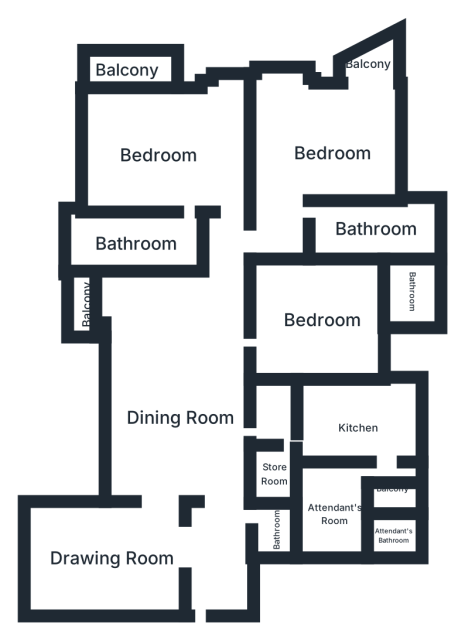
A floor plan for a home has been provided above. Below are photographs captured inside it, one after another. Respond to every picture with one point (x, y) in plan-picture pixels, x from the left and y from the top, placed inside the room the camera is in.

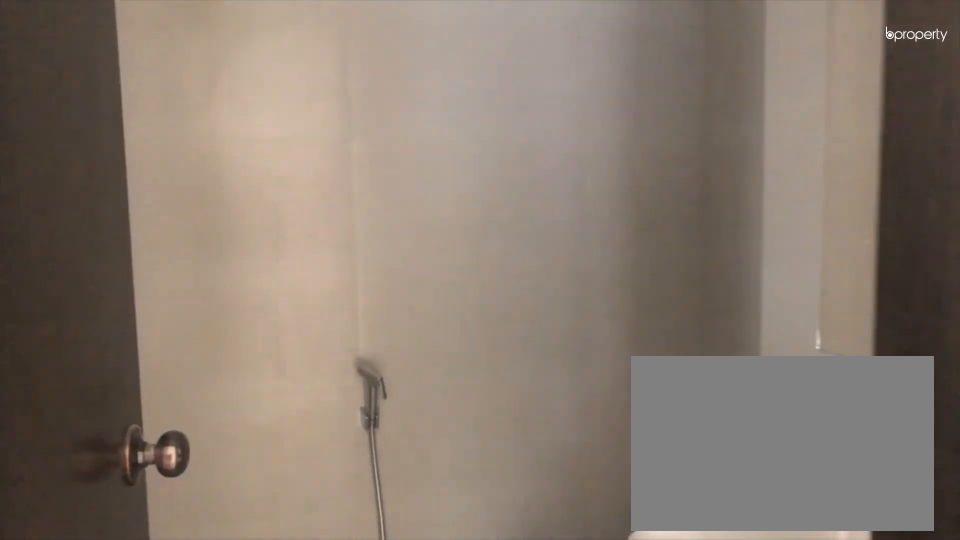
(277, 528)
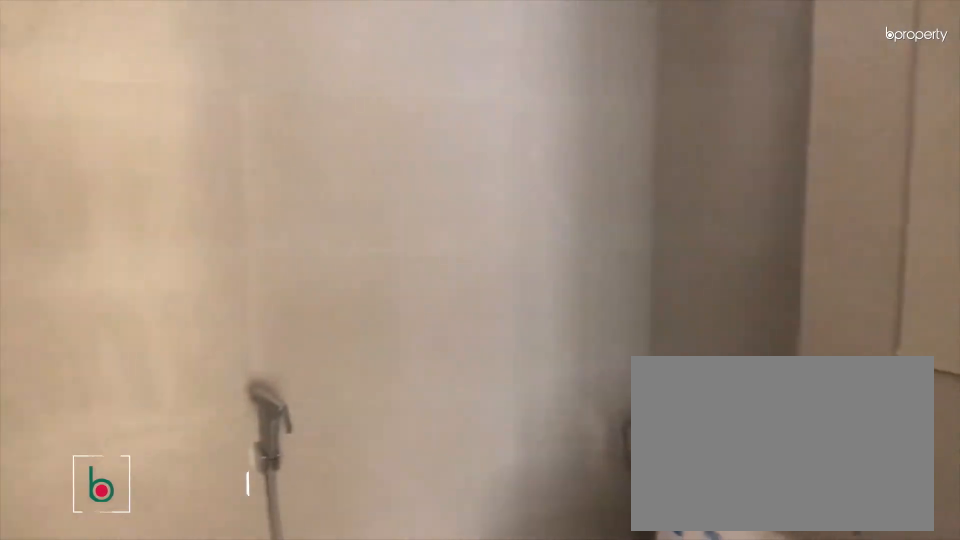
(277, 528)
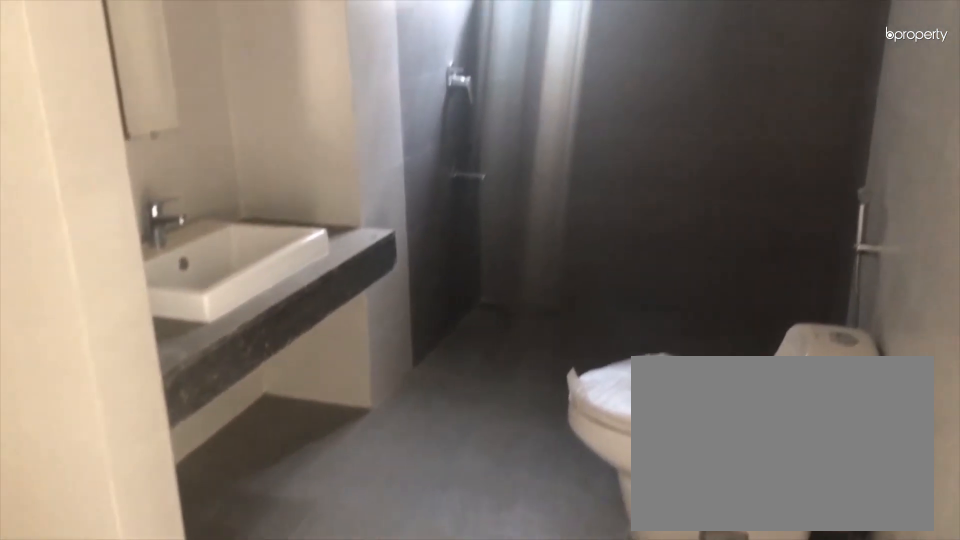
(132, 241)
